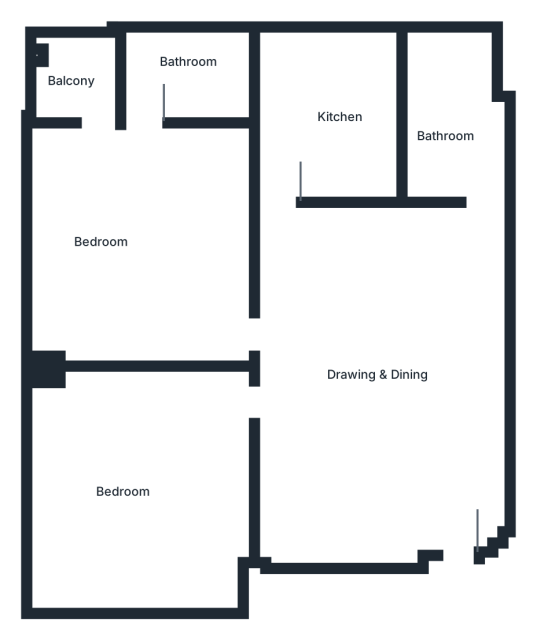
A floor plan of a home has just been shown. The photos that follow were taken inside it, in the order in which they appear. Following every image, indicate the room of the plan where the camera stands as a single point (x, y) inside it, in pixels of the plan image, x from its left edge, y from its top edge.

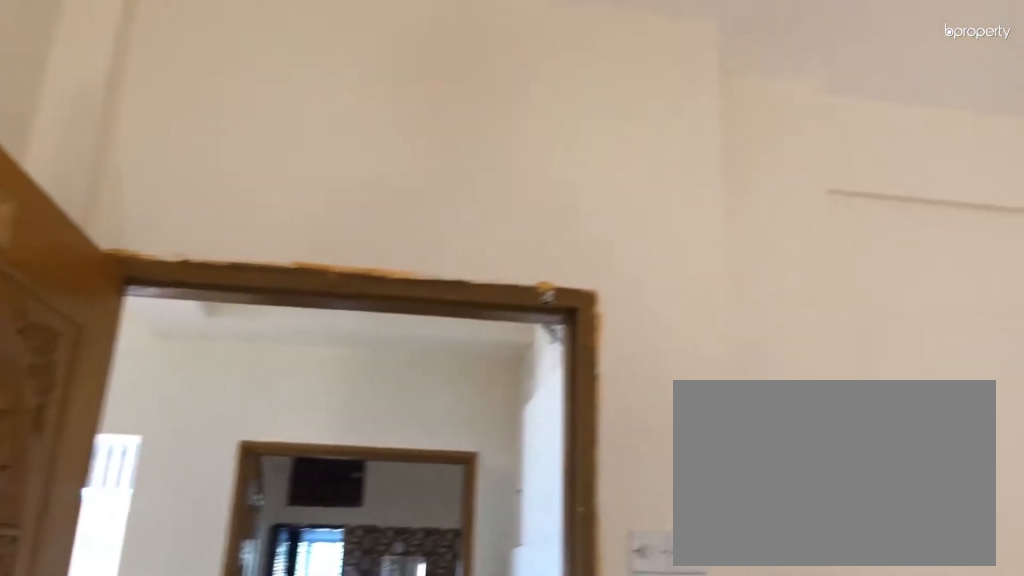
(394, 356)
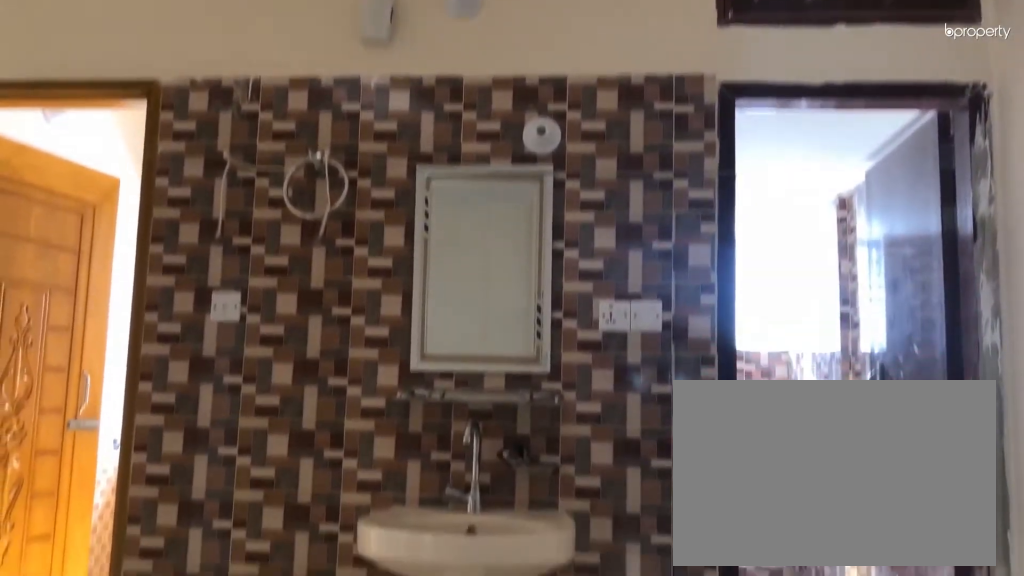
(394, 356)
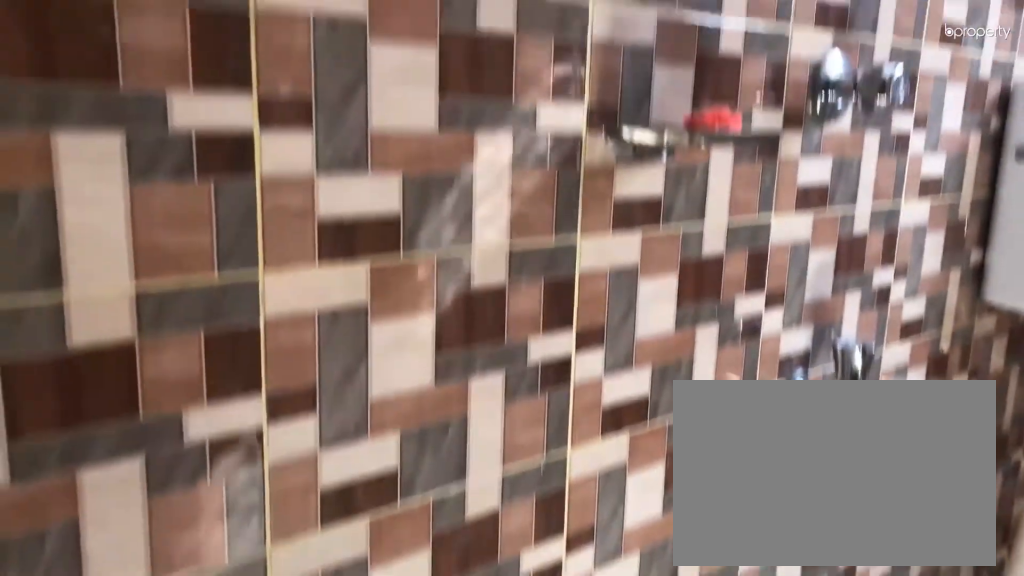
(460, 145)
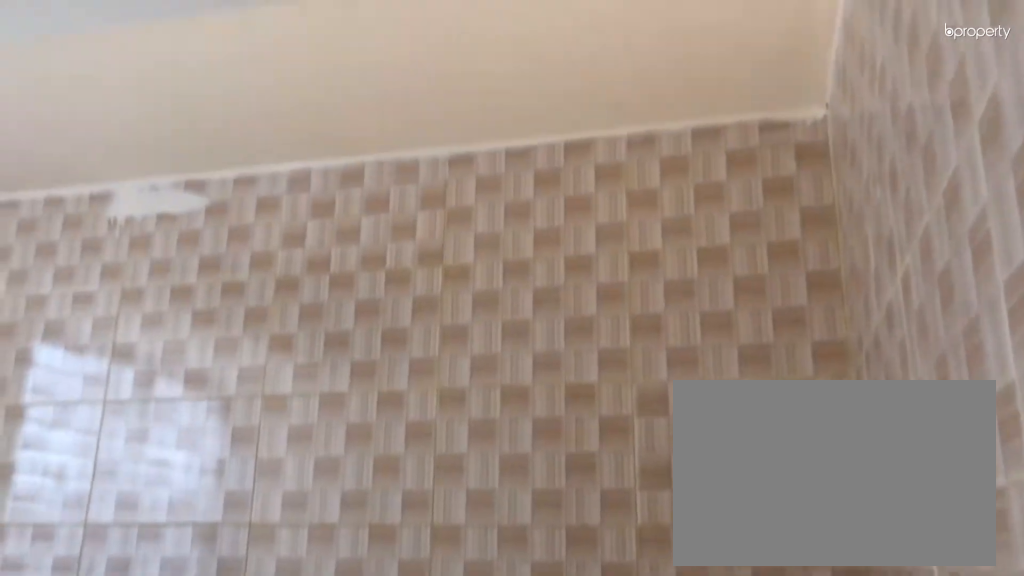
(329, 122)
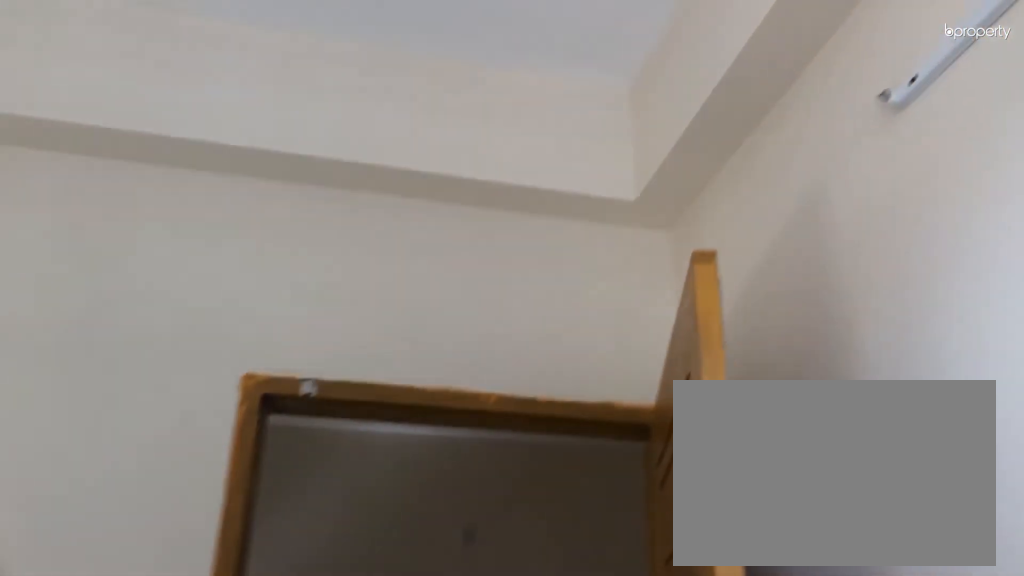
(148, 221)
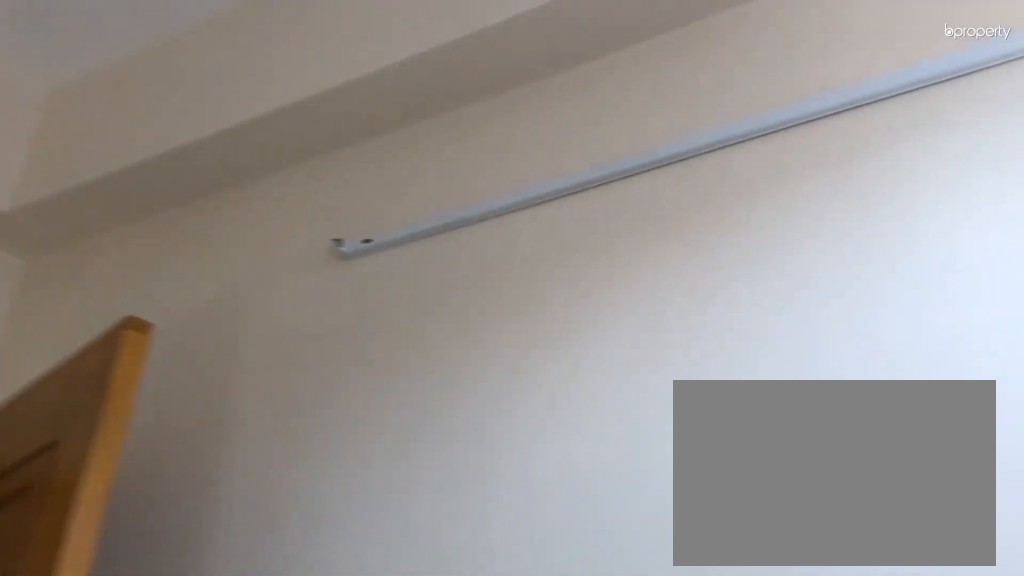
(148, 221)
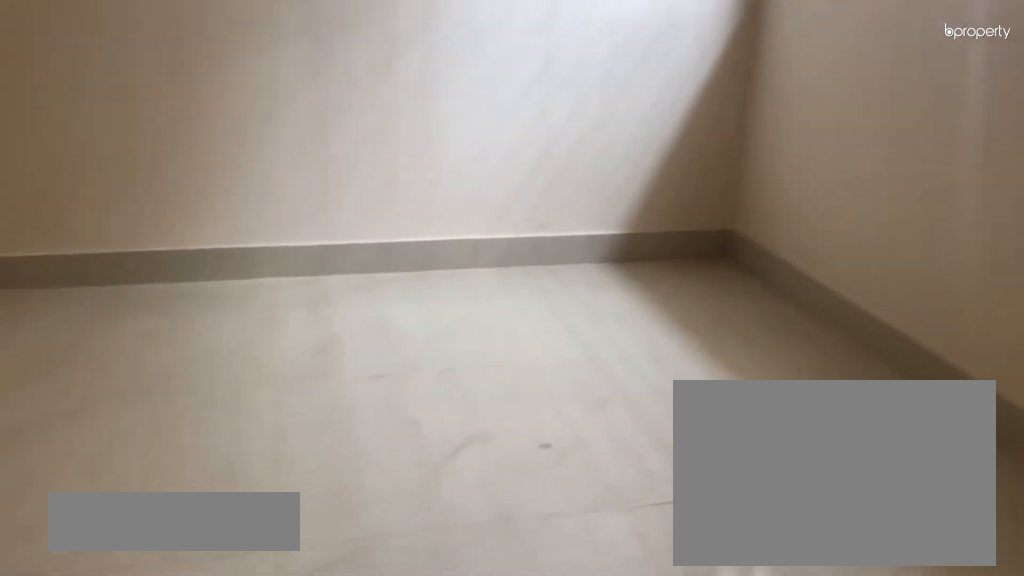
(141, 481)
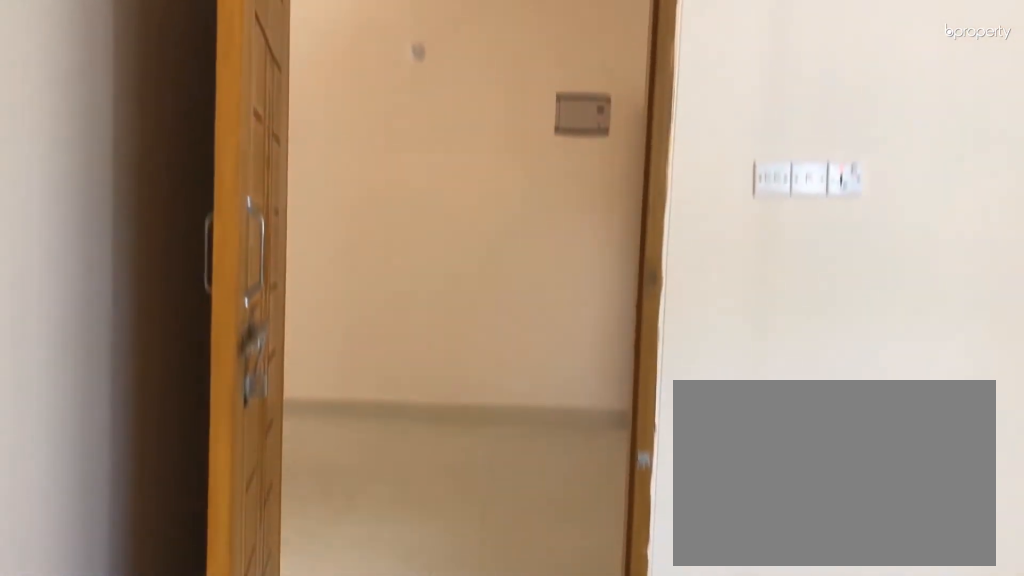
(141, 481)
